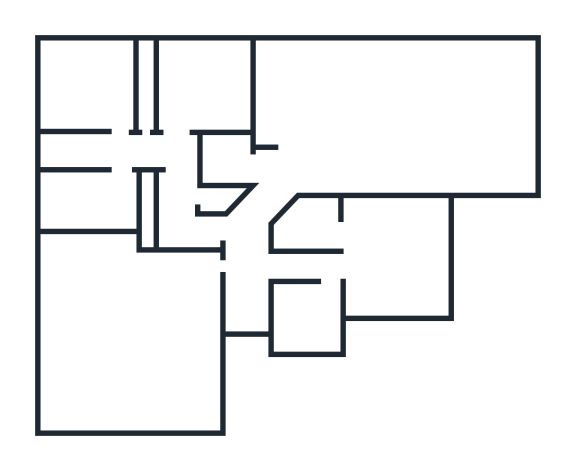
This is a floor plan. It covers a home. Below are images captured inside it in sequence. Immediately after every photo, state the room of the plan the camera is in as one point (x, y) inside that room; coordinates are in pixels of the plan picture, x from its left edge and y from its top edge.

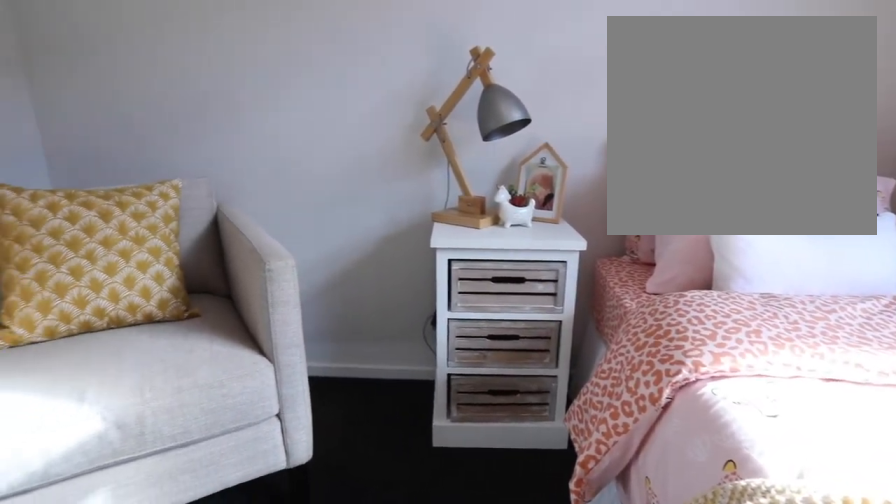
(87, 86)
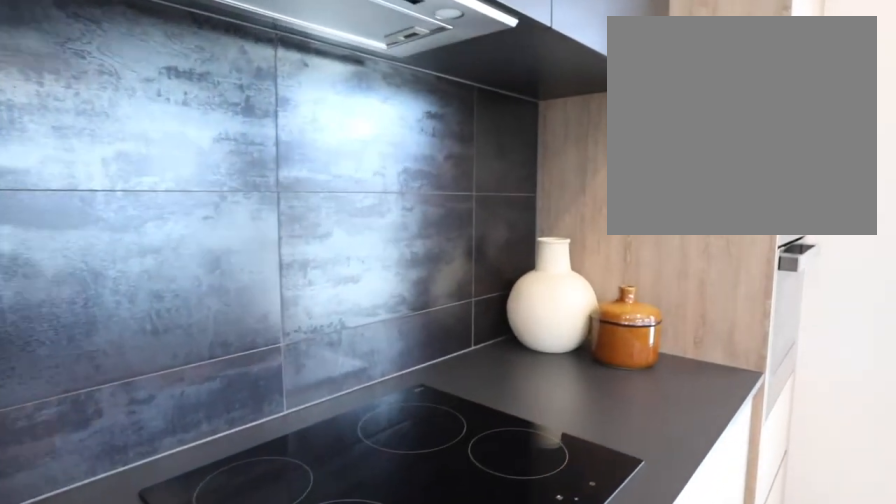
(407, 118)
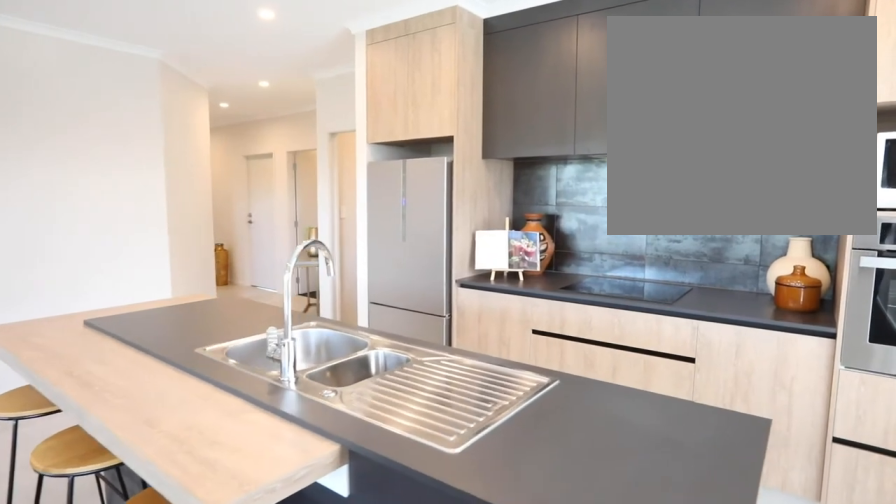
(407, 118)
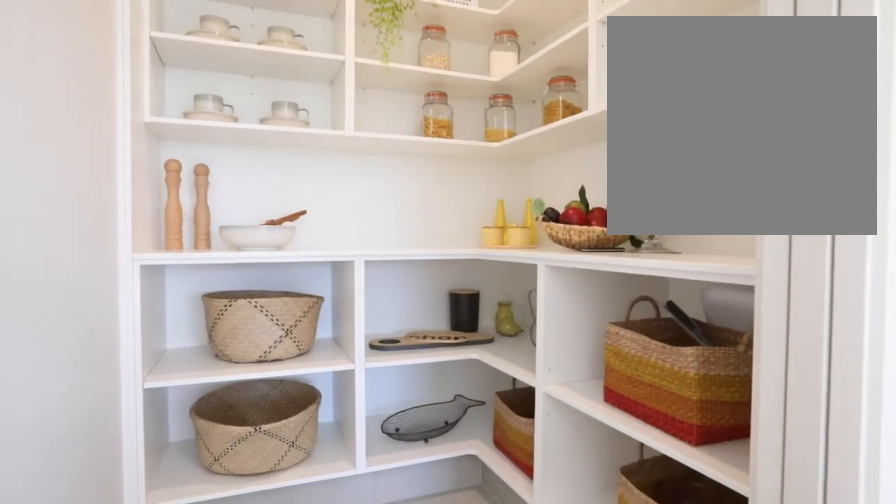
(224, 159)
